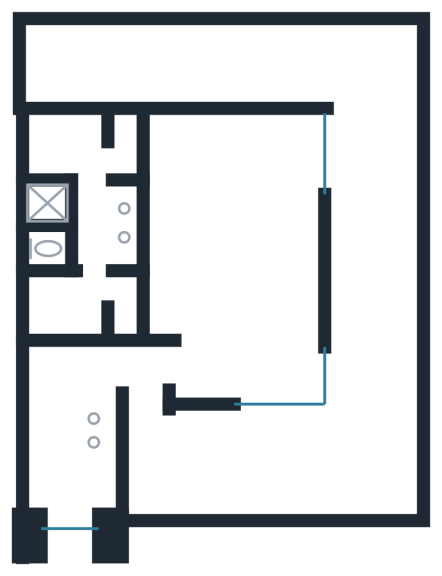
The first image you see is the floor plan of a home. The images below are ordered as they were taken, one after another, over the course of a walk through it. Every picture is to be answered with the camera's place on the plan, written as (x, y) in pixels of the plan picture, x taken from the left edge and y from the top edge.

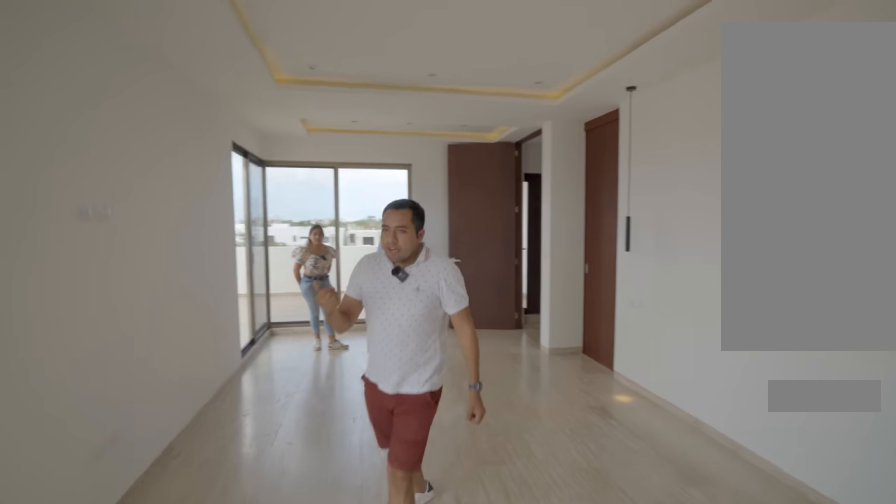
(183, 160)
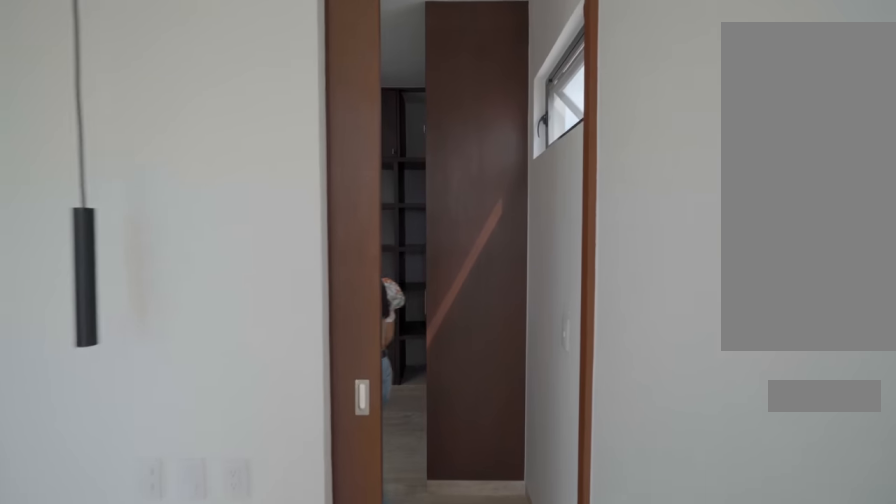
(163, 142)
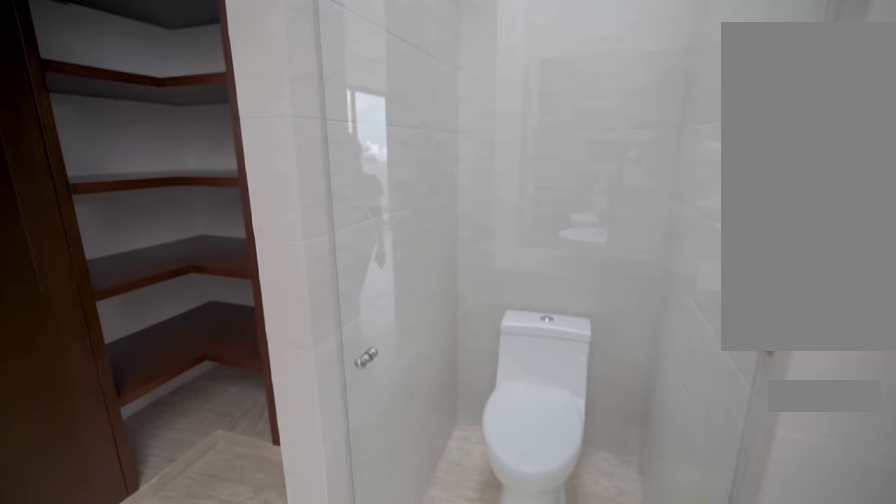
(91, 281)
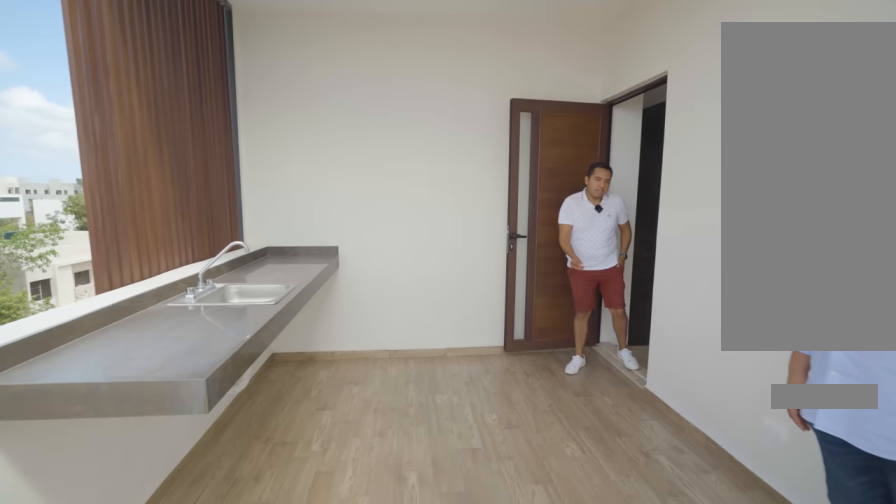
(193, 435)
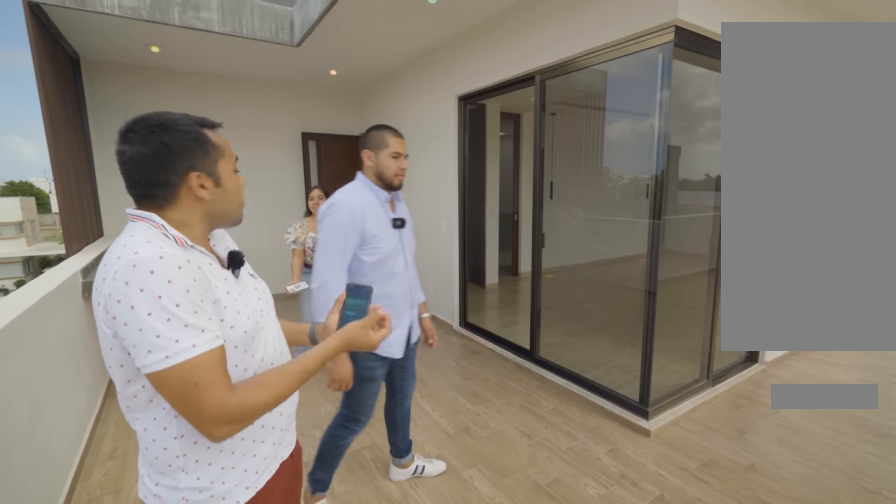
(354, 445)
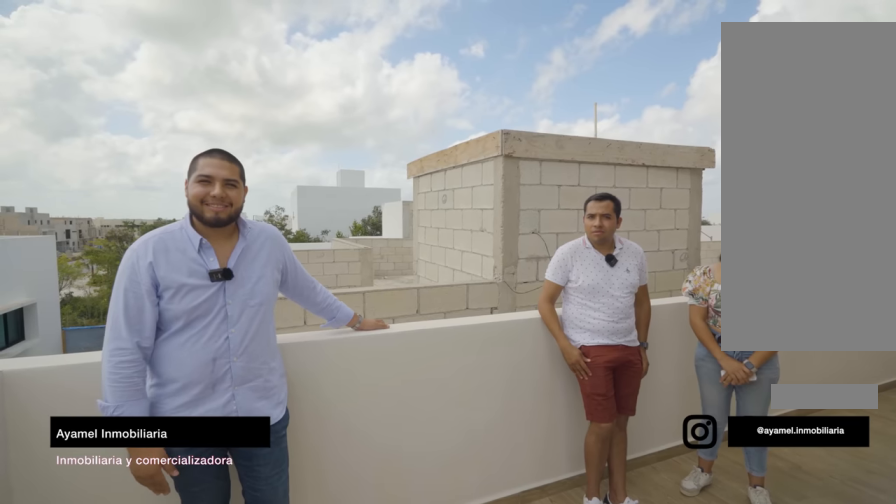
(342, 64)
